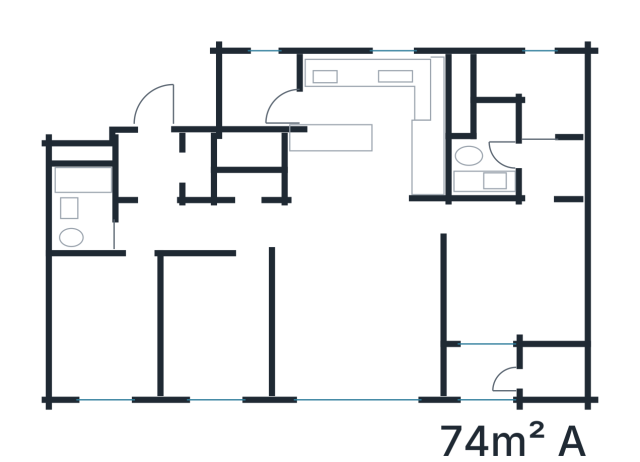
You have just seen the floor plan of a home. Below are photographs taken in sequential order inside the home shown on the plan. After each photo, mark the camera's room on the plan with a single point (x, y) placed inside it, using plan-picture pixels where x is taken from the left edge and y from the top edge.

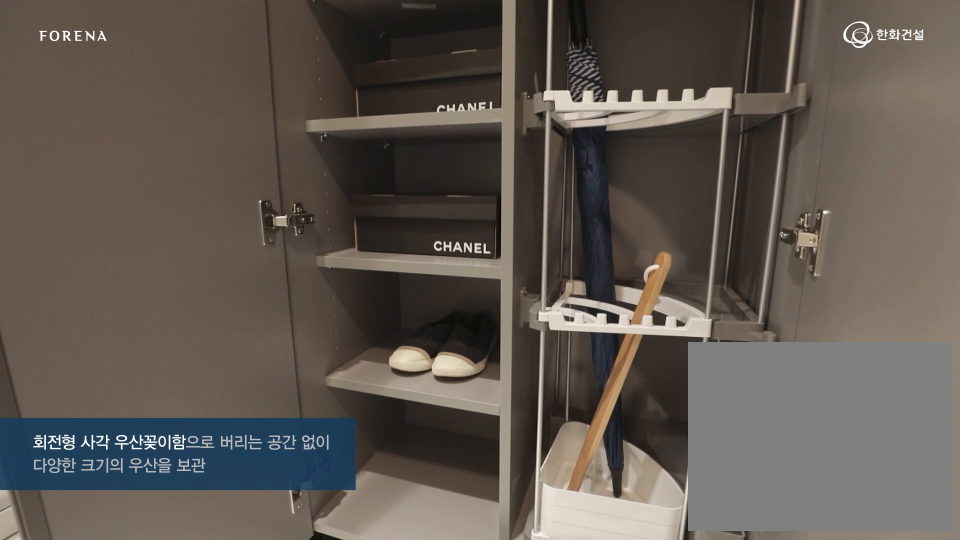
(156, 164)
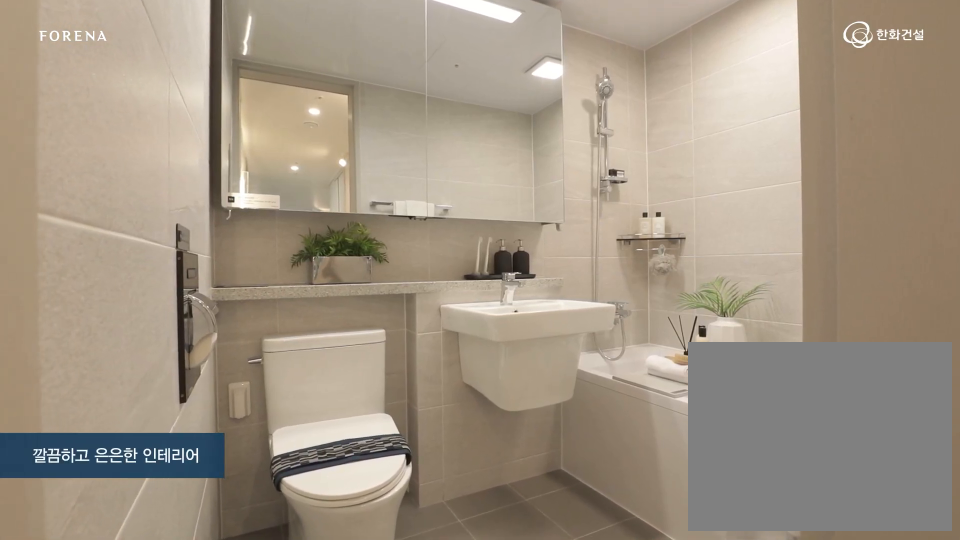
(107, 231)
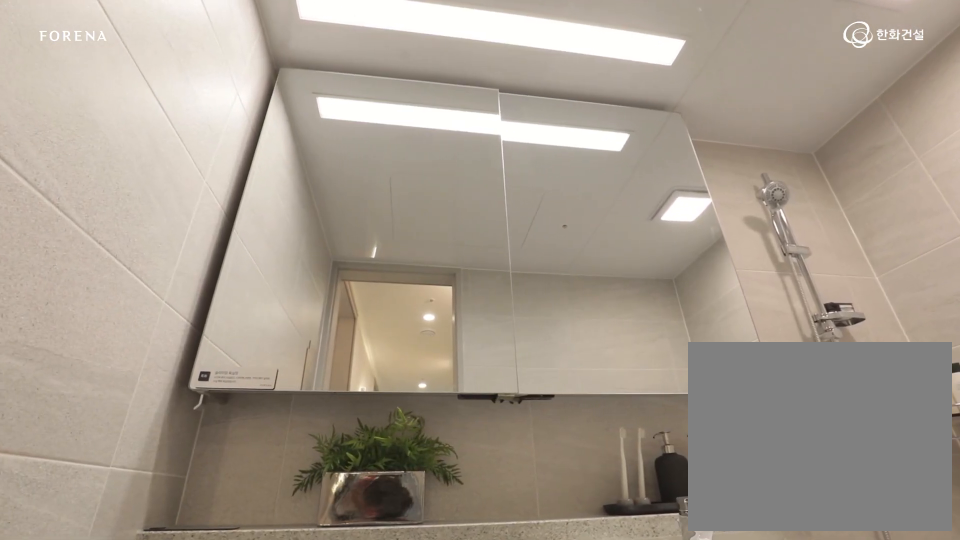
(107, 231)
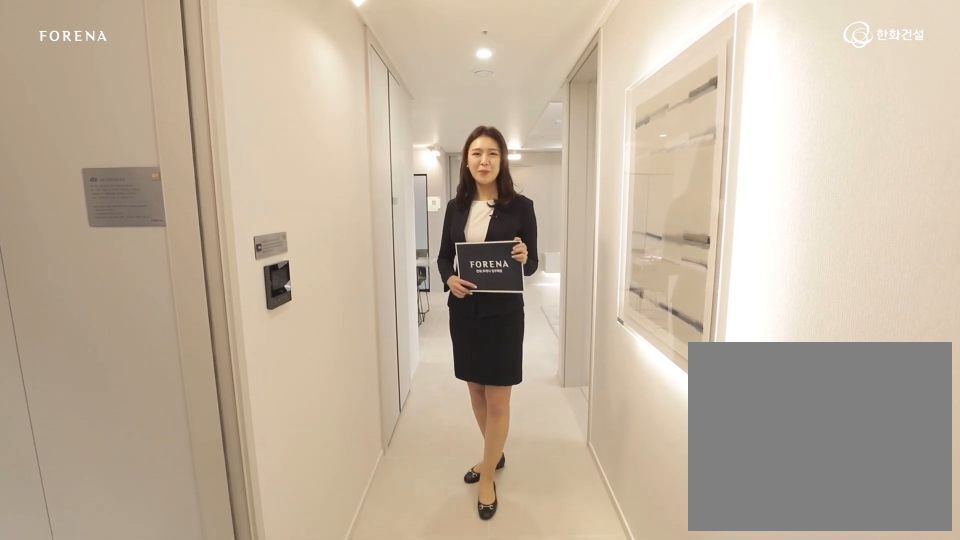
(228, 227)
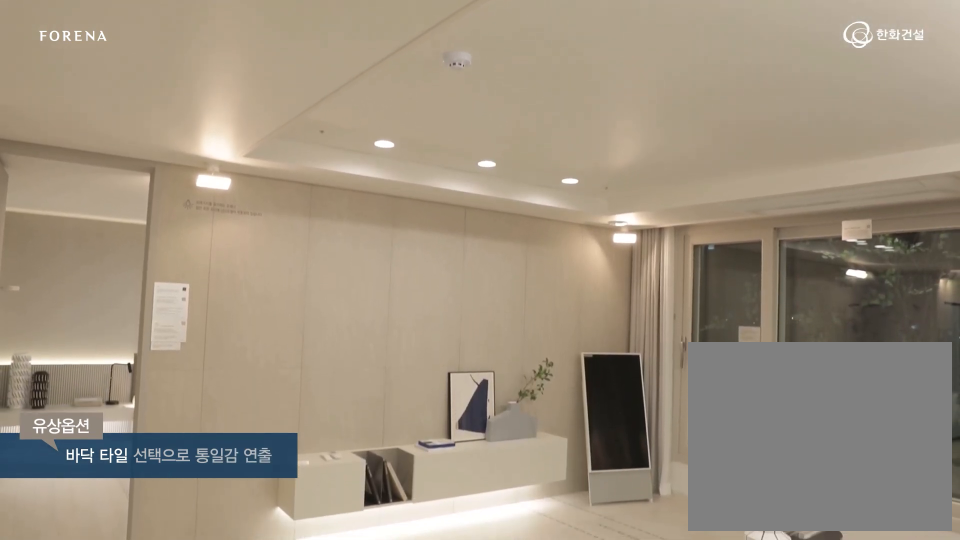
(363, 308)
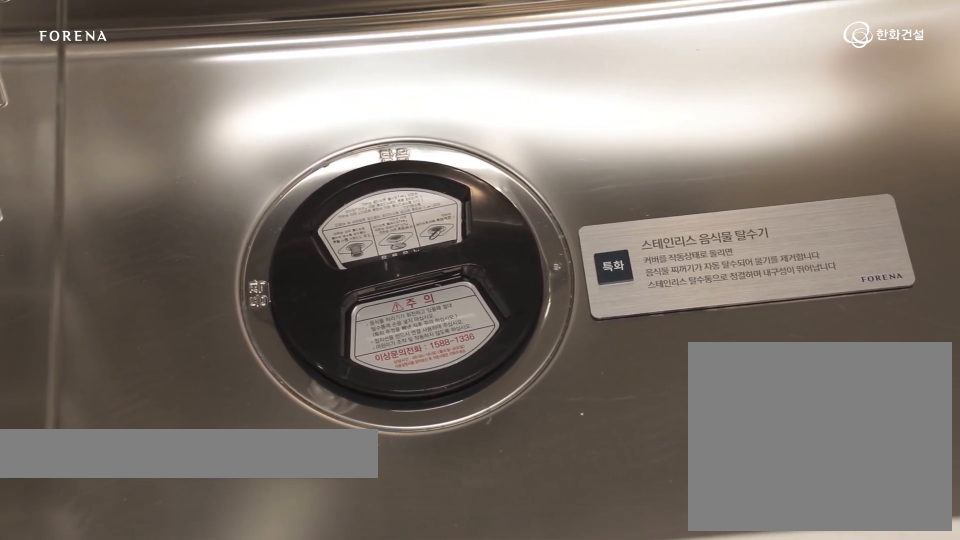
(350, 179)
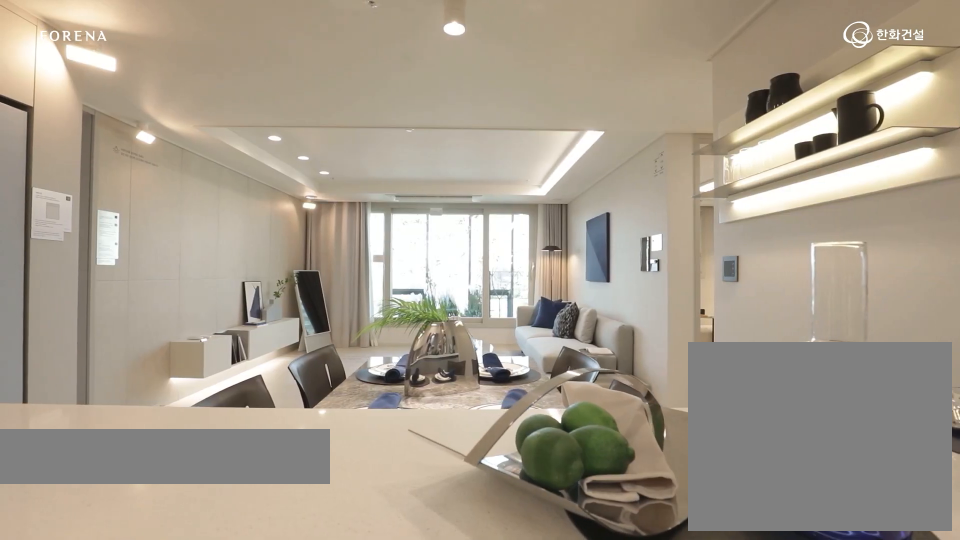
(351, 179)
